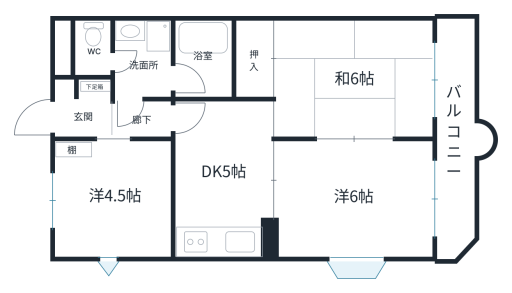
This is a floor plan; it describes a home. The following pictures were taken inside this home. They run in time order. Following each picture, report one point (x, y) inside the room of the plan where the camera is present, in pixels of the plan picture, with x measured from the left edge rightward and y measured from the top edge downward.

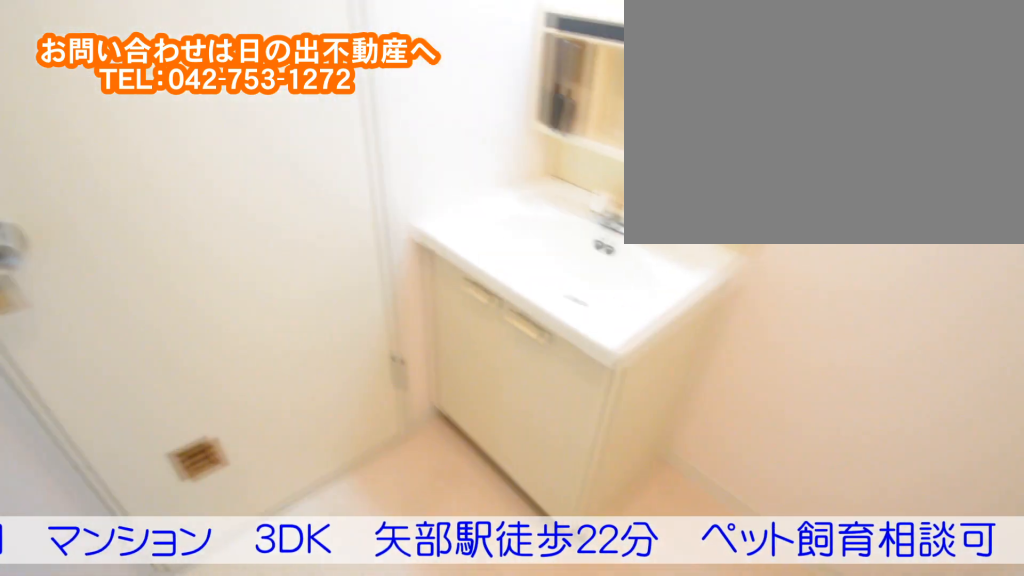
(143, 75)
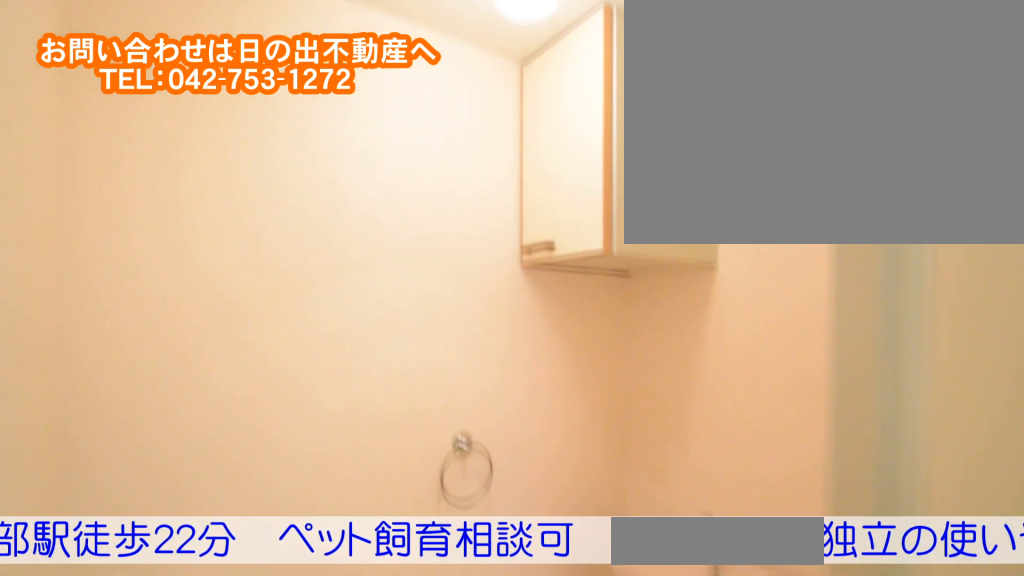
(92, 49)
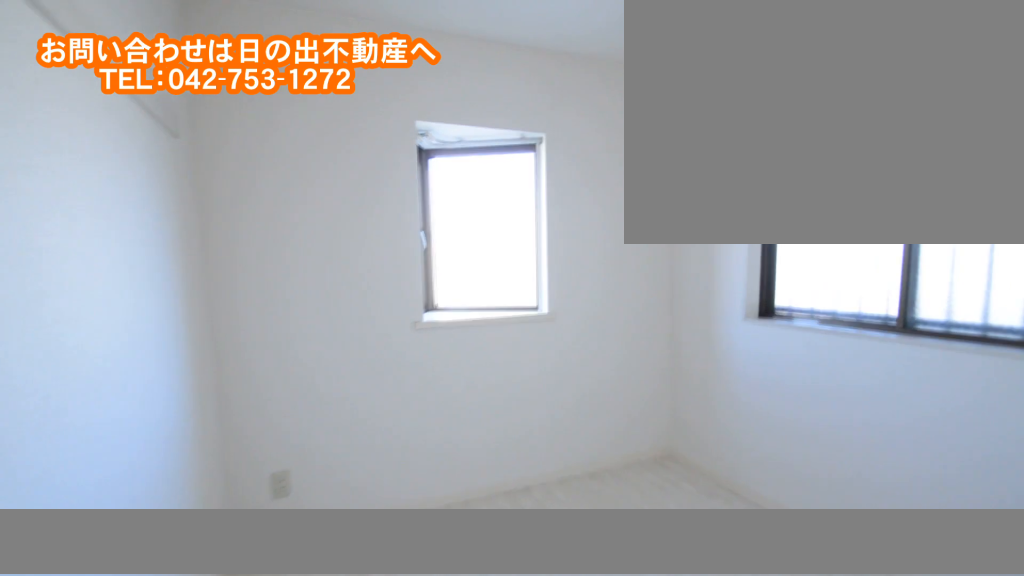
(114, 221)
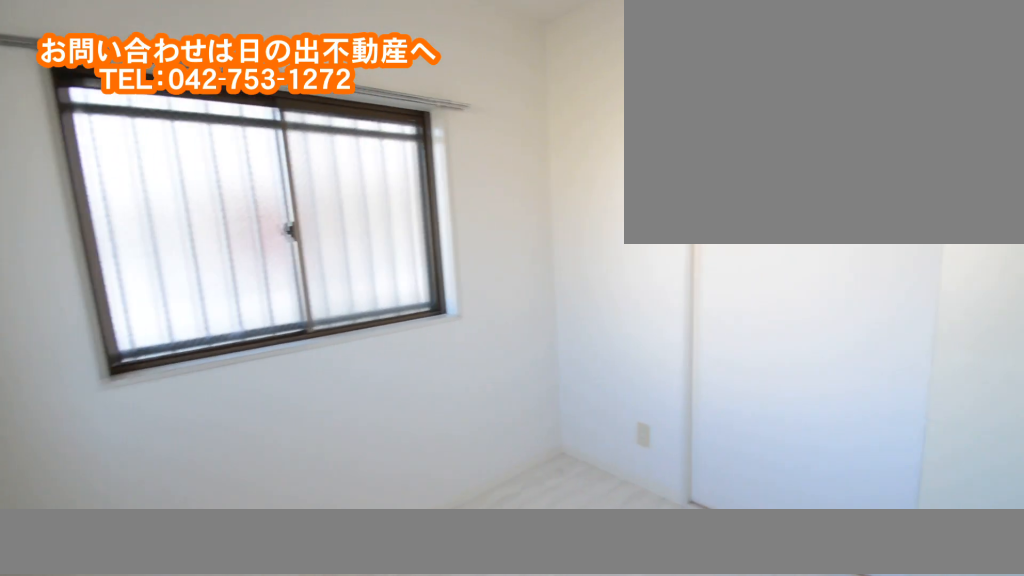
(114, 221)
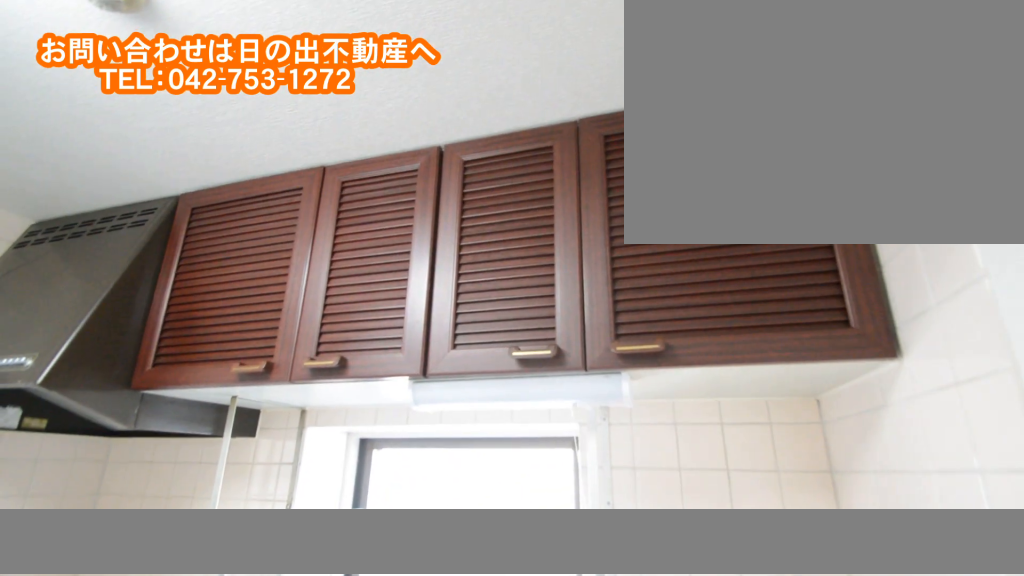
(229, 194)
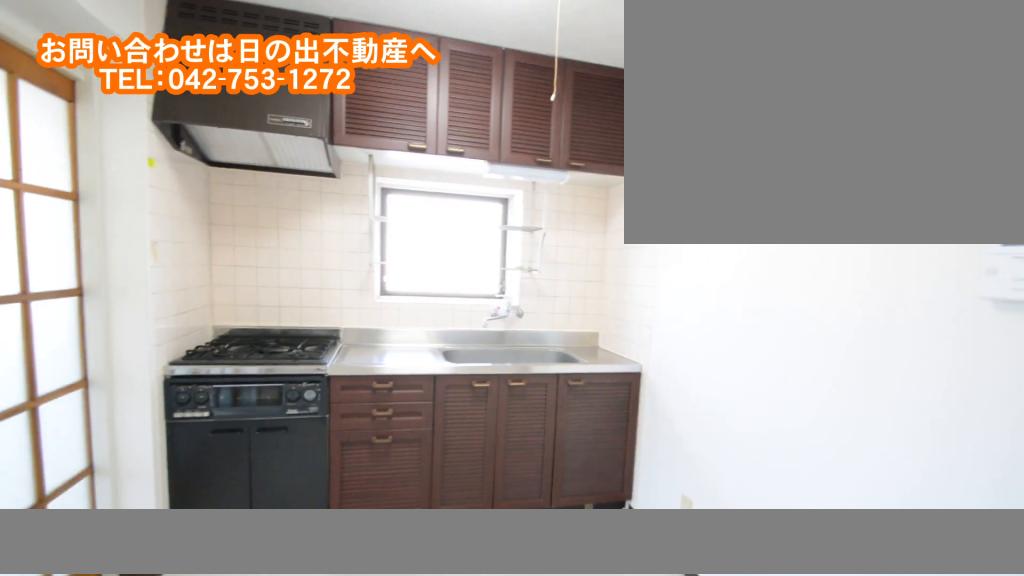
(229, 194)
